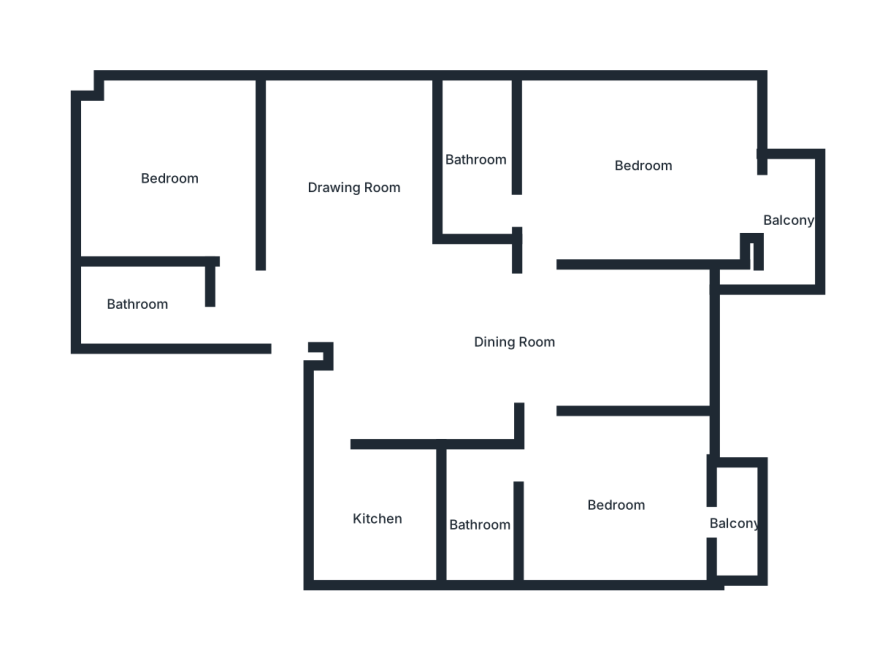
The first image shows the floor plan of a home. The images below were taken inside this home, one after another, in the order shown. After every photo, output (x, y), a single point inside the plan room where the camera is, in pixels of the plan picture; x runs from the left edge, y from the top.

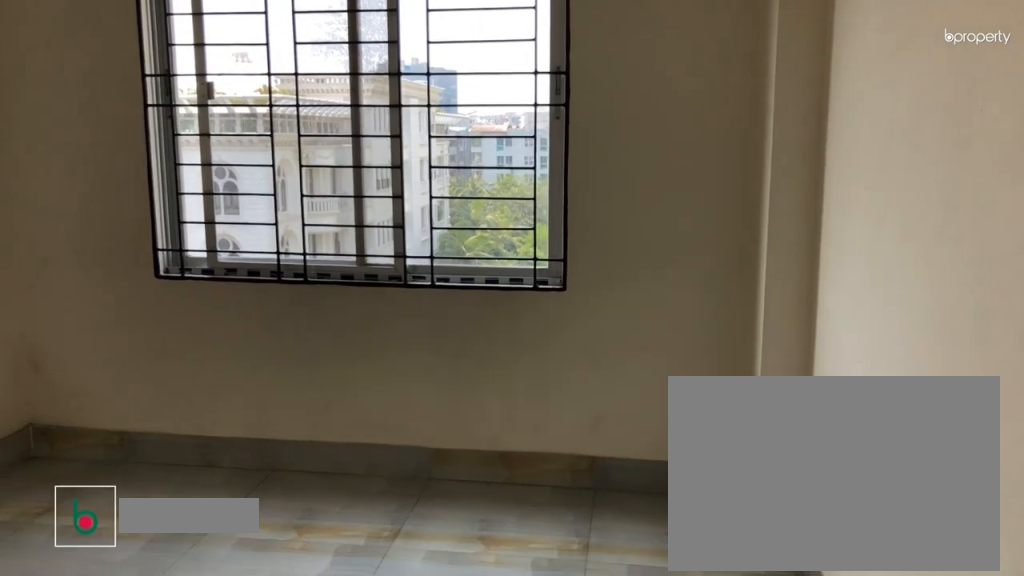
(173, 178)
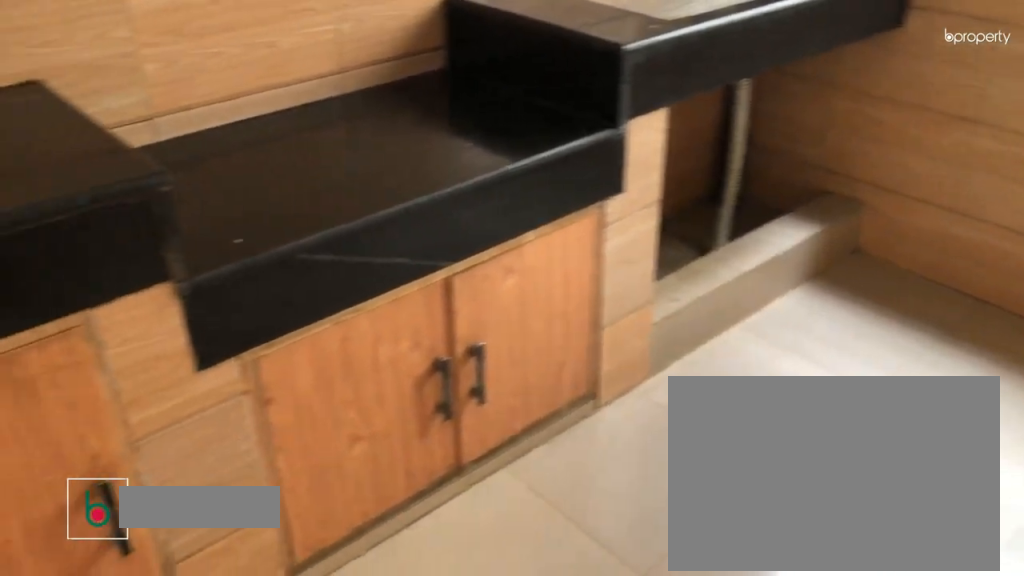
(378, 521)
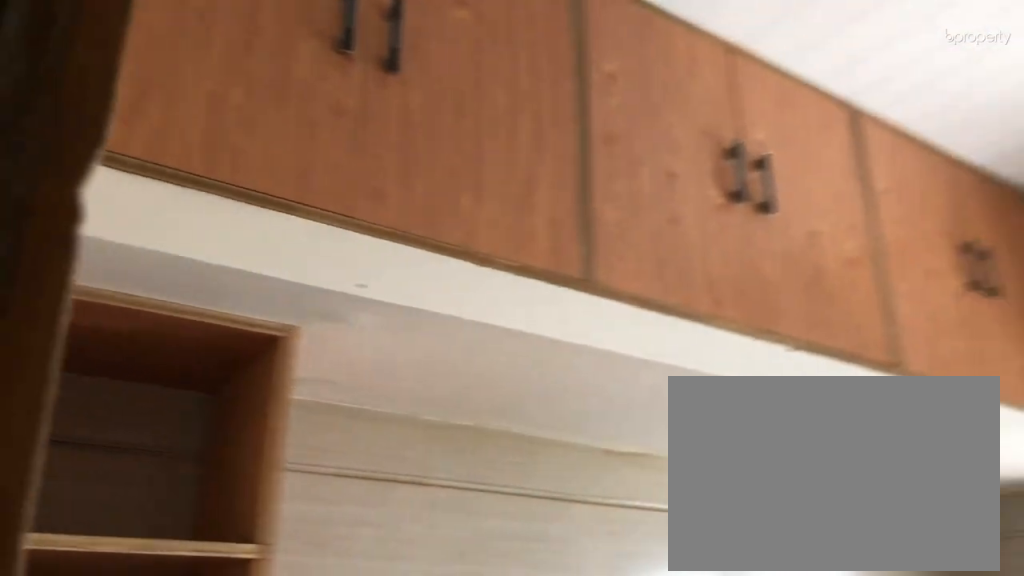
(378, 520)
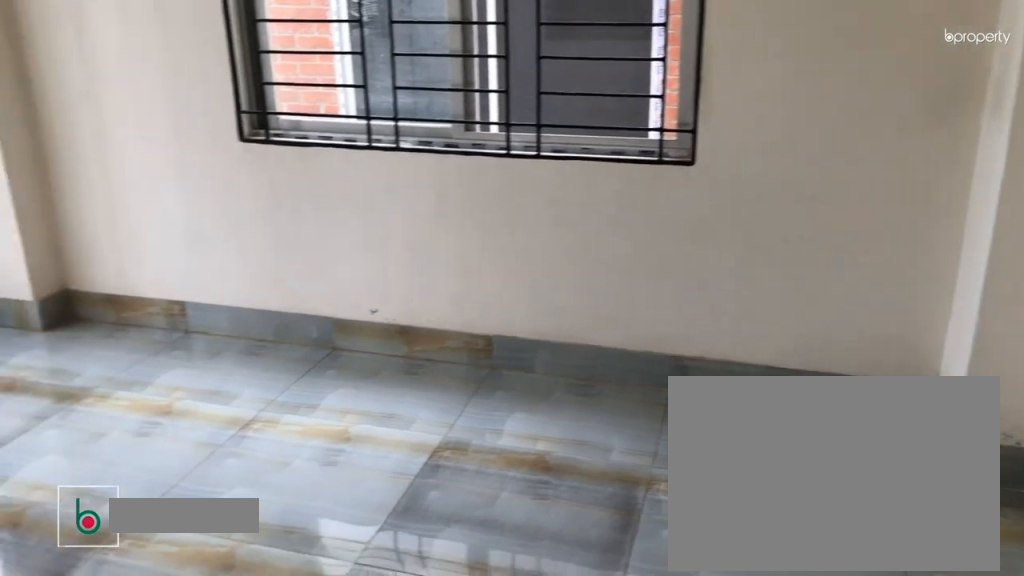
(617, 505)
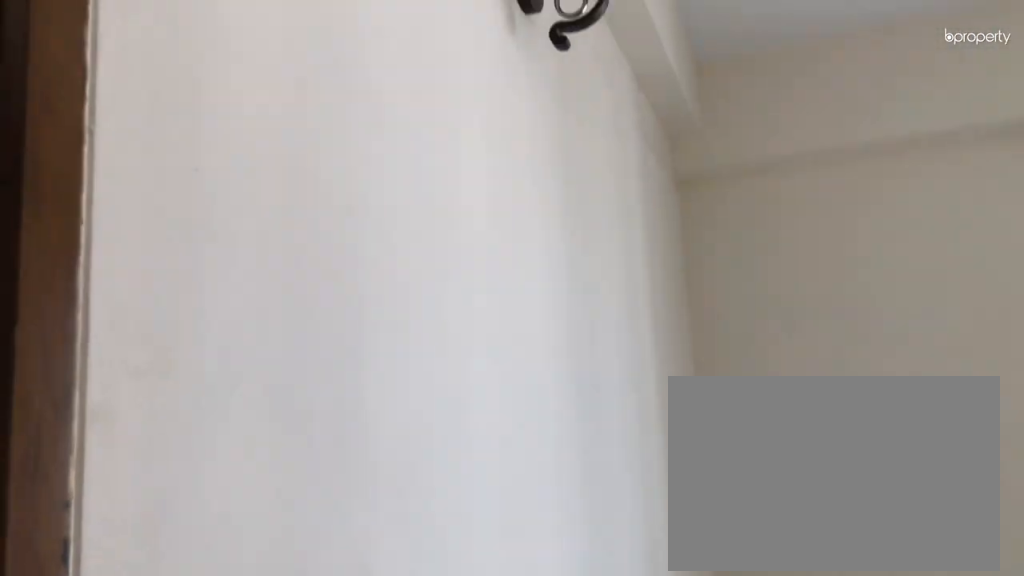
(617, 505)
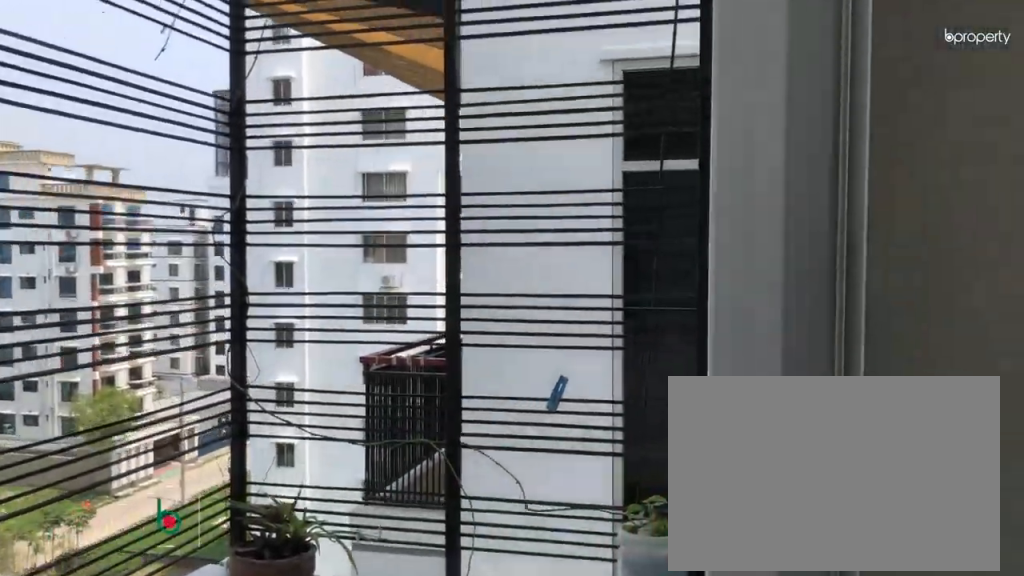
(740, 524)
